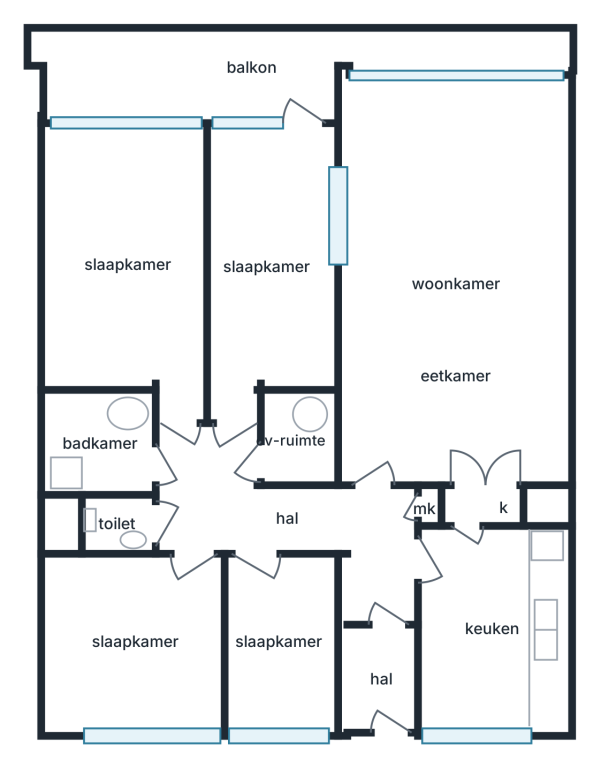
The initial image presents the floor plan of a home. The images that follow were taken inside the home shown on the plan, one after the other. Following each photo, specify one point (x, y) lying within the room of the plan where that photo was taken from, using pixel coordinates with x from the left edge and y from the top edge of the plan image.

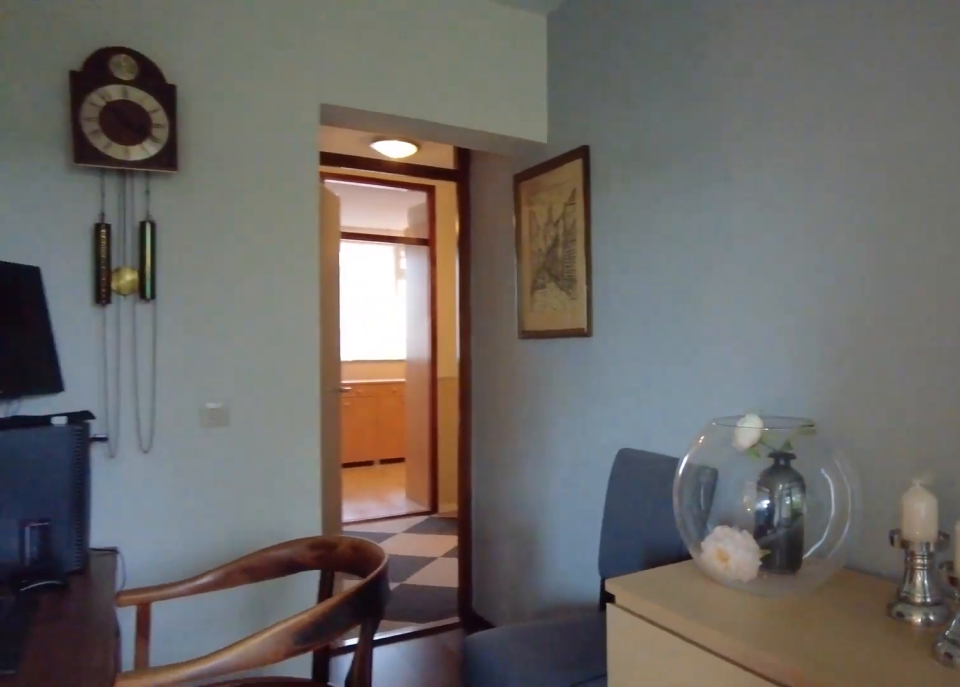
(267, 264)
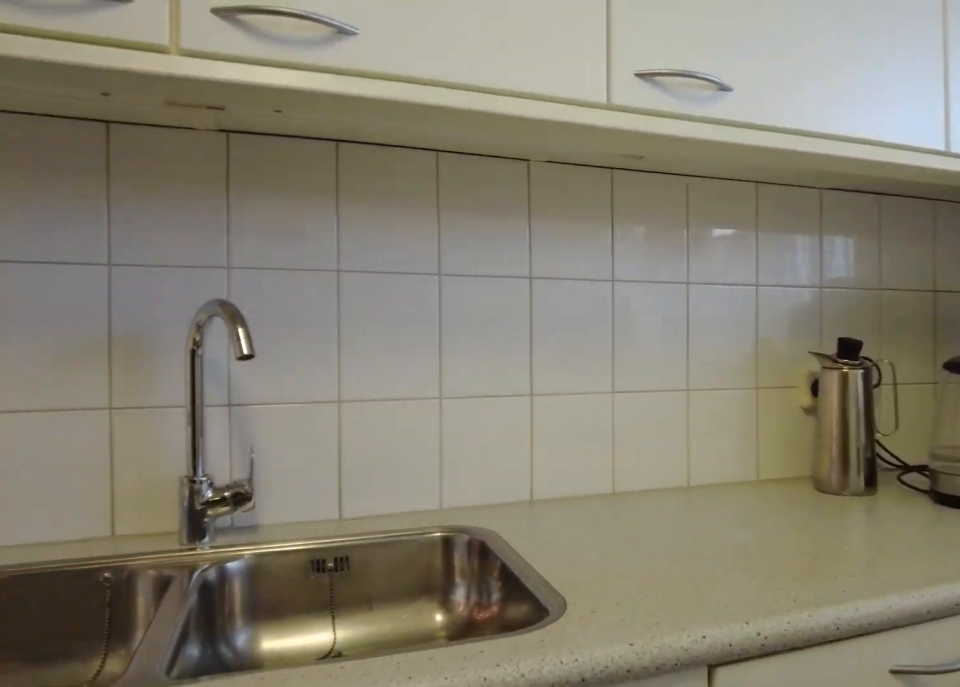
(491, 629)
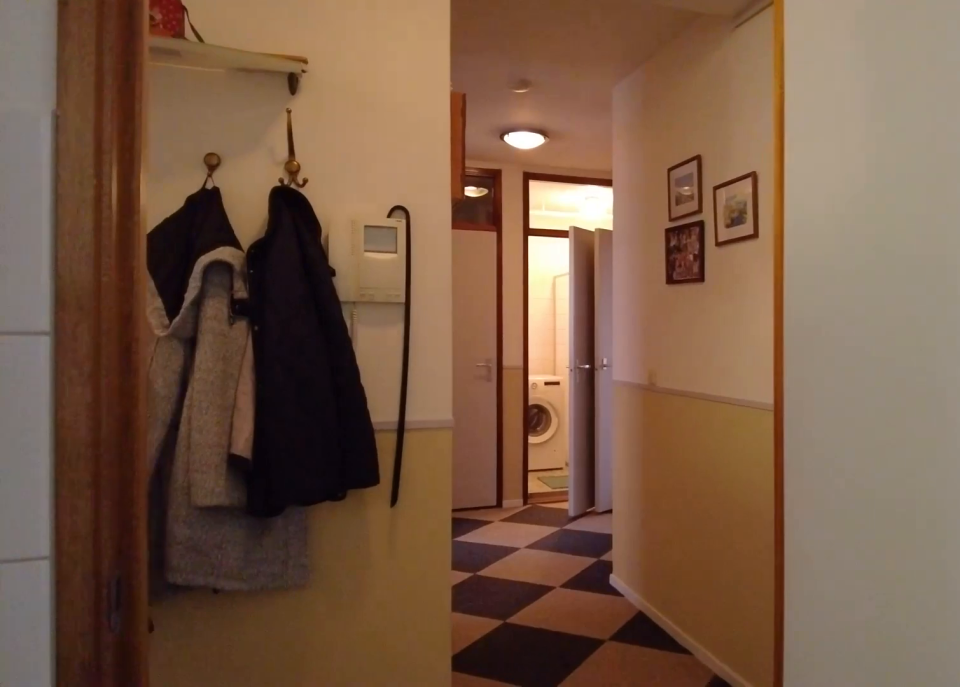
(491, 629)
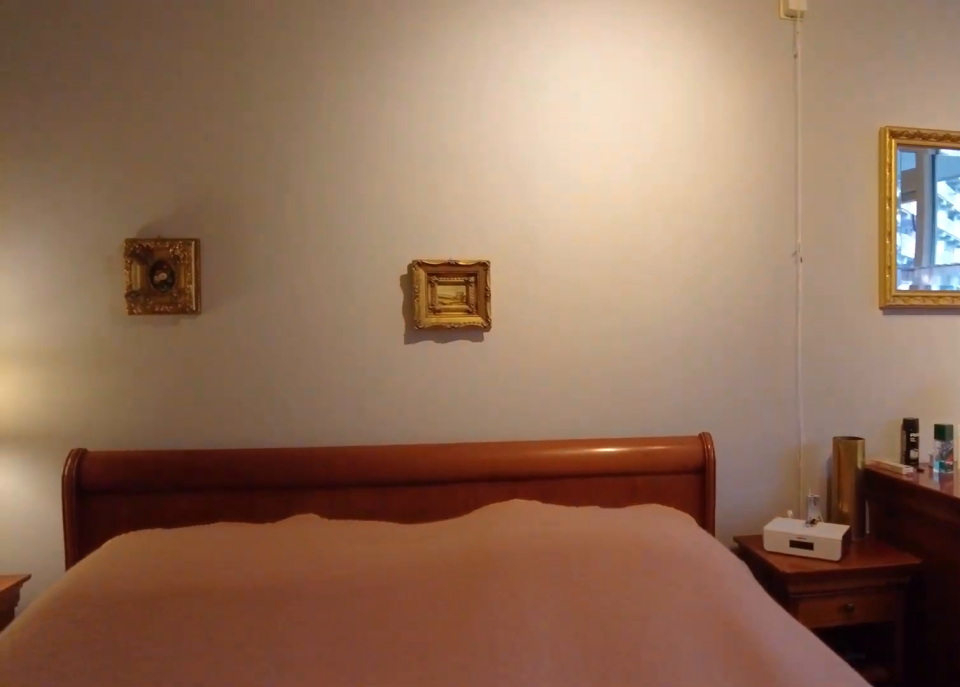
(128, 263)
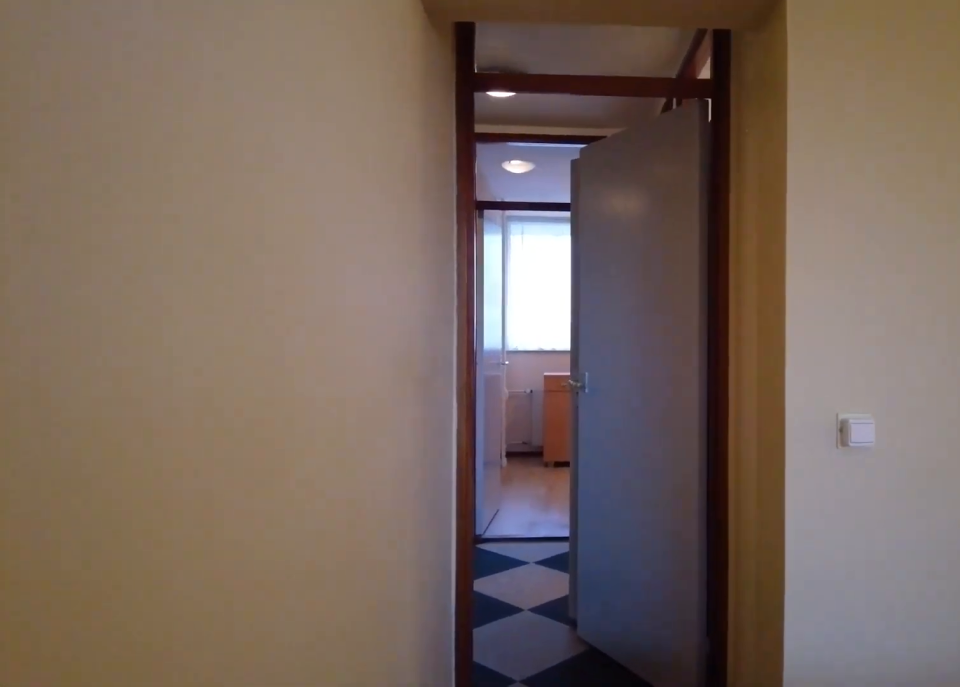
(128, 263)
